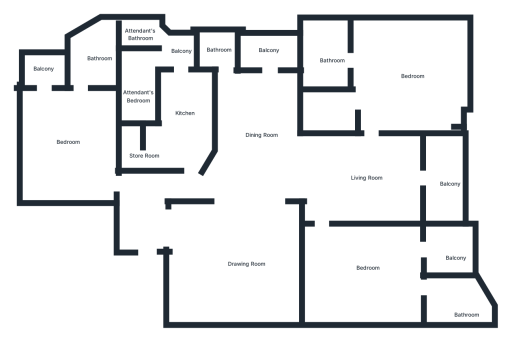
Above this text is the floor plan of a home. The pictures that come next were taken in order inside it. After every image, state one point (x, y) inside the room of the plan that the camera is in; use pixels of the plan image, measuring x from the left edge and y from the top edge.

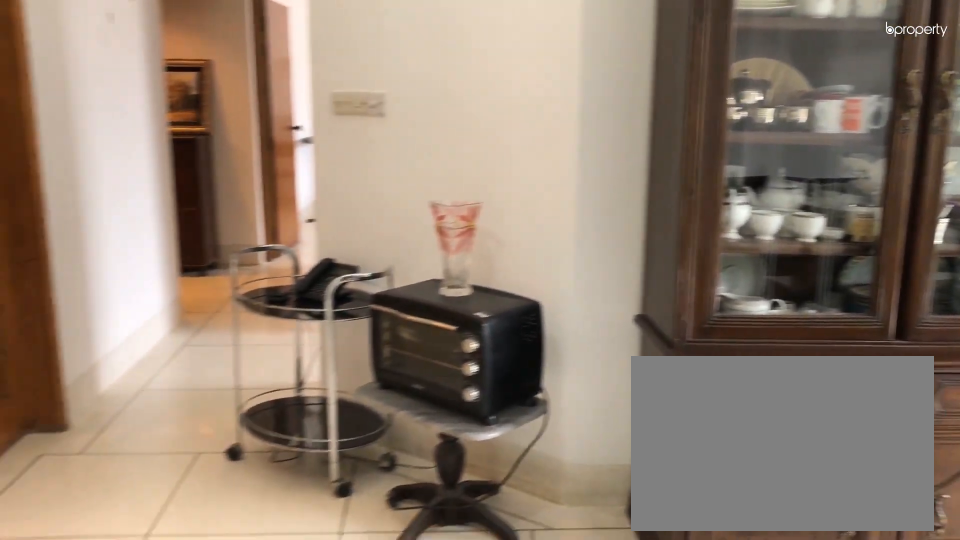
(258, 125)
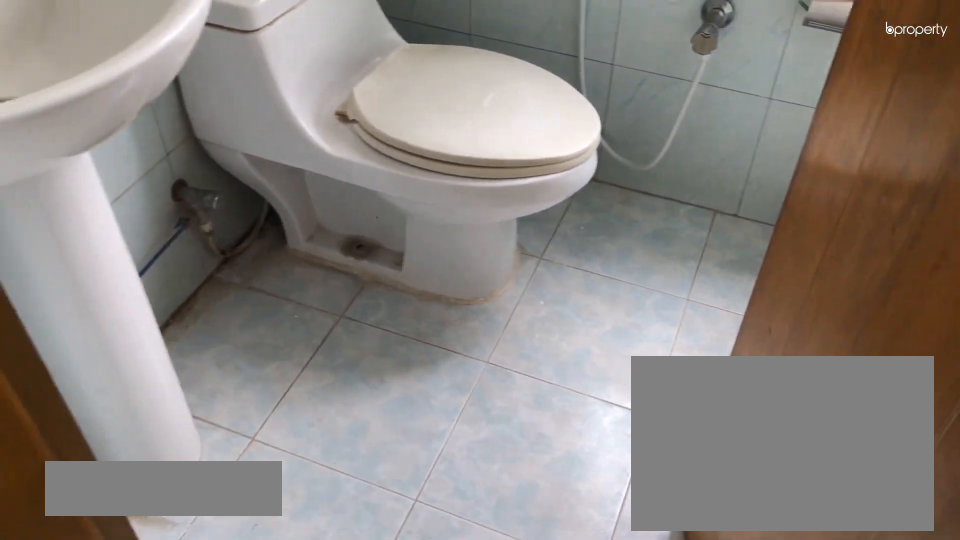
(215, 47)
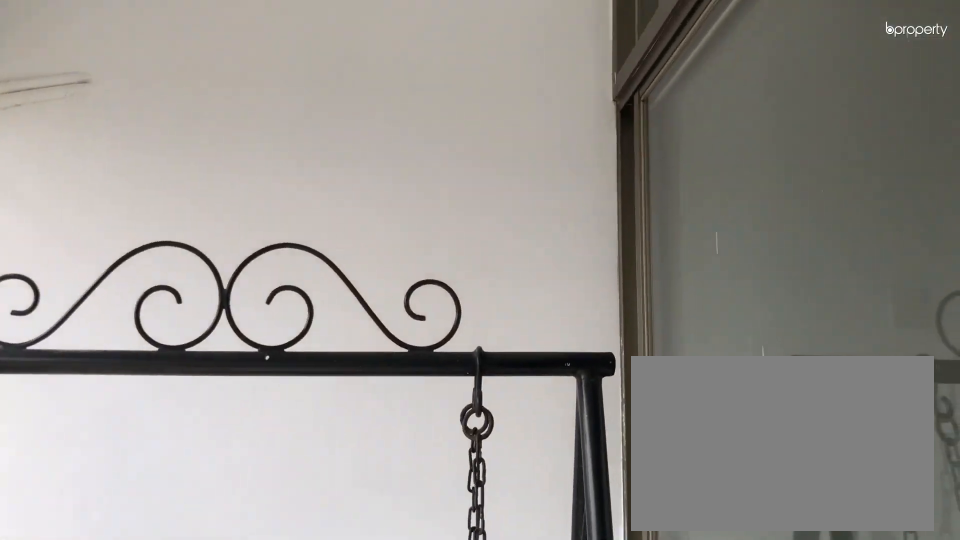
(265, 48)
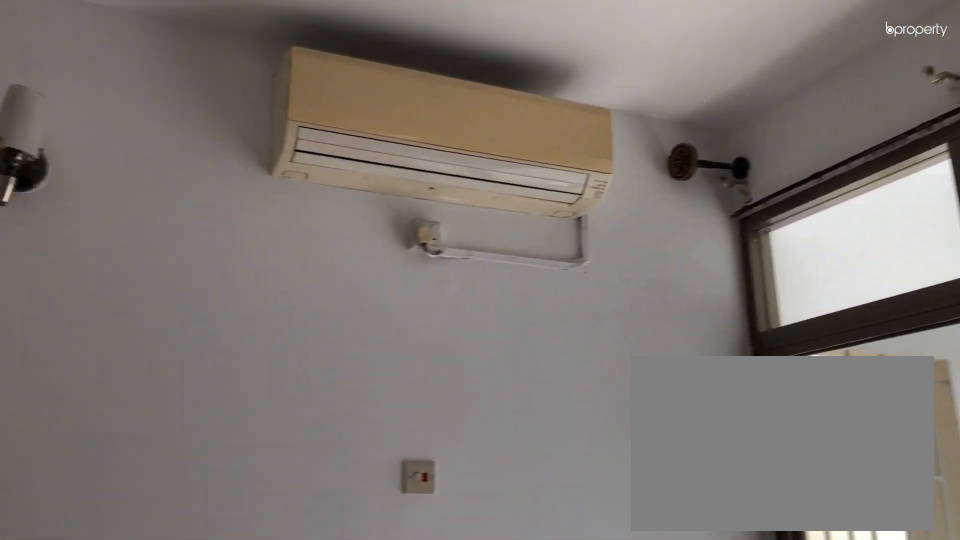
(77, 126)
